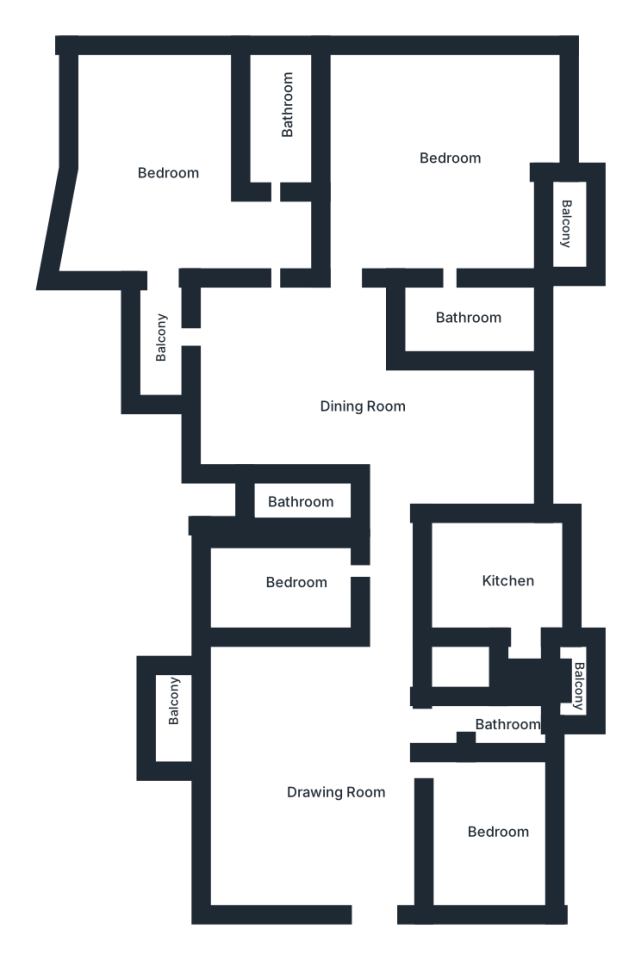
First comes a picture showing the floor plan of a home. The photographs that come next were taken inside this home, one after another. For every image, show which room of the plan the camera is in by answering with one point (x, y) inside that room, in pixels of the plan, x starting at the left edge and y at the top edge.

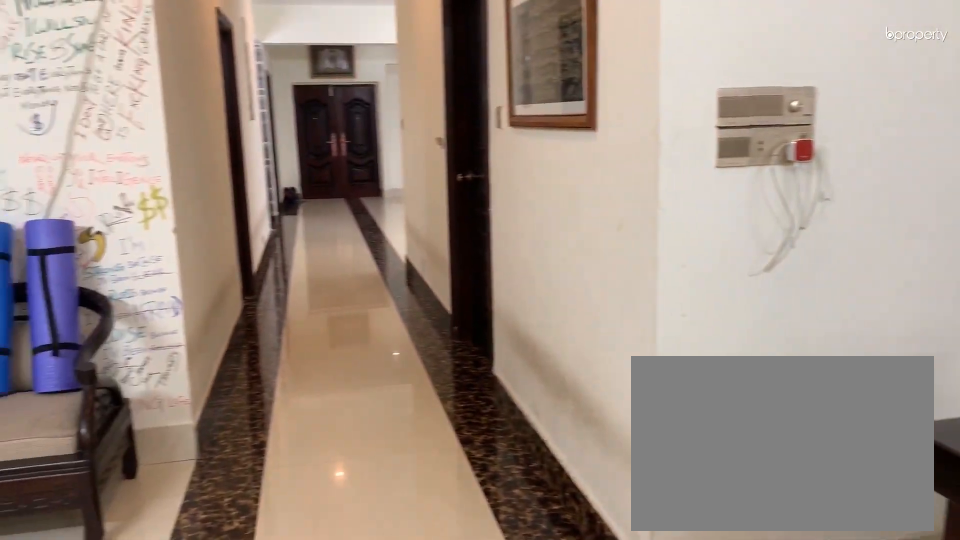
(344, 380)
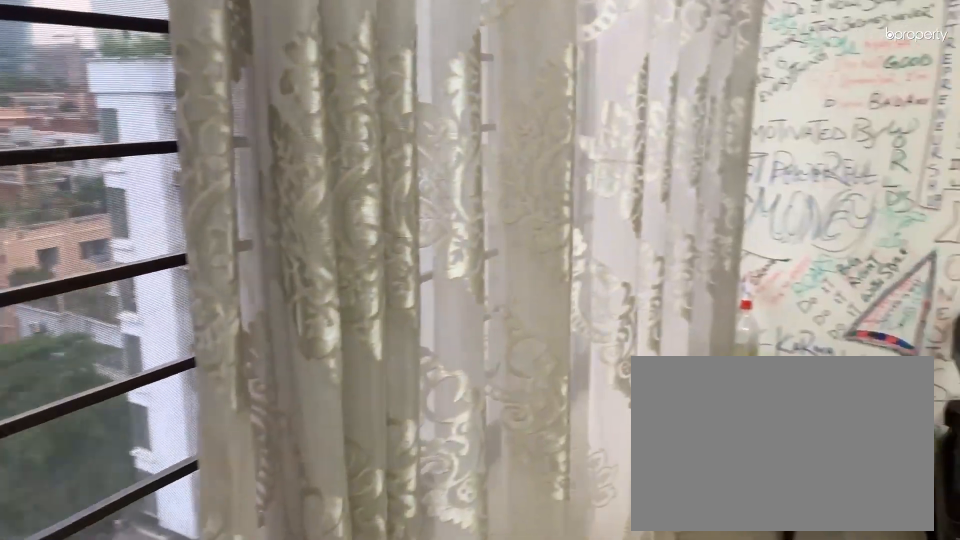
(452, 434)
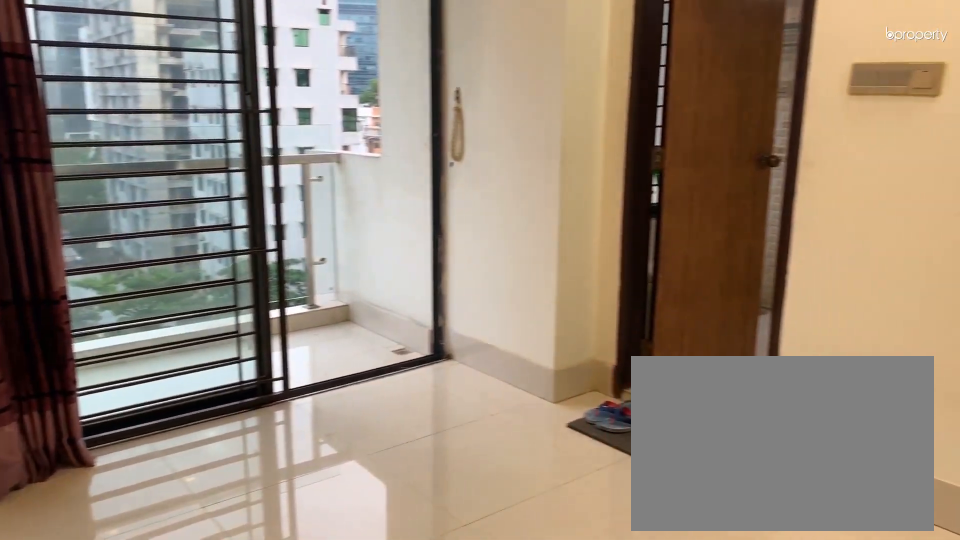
(444, 158)
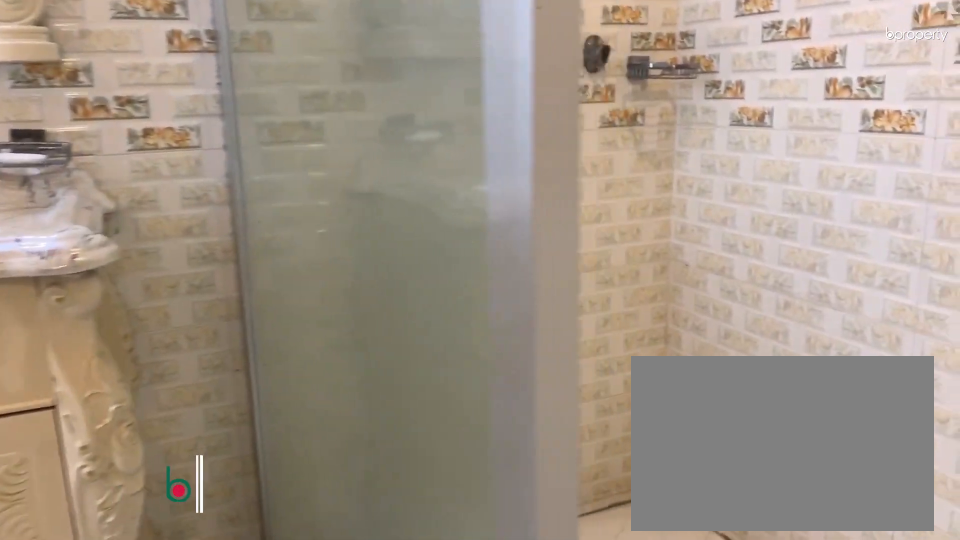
(469, 317)
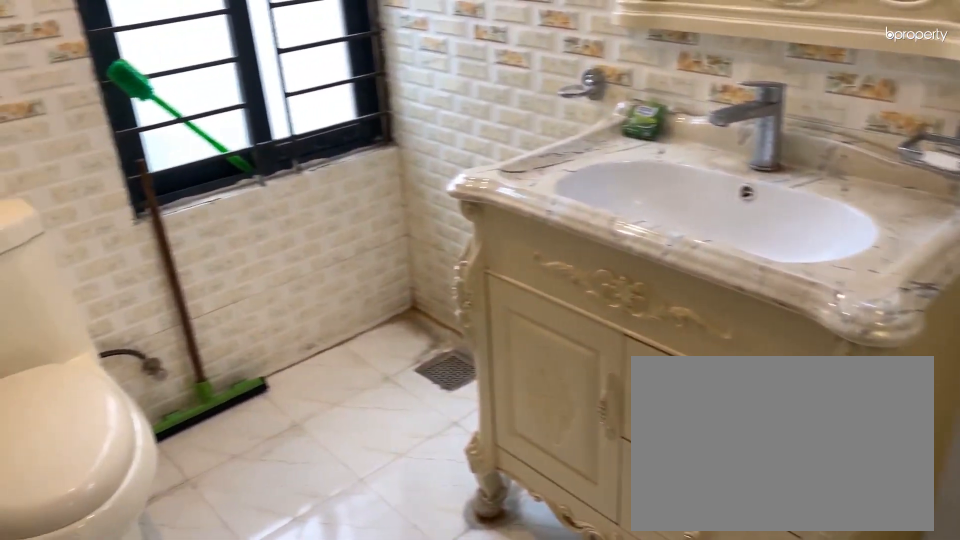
(469, 317)
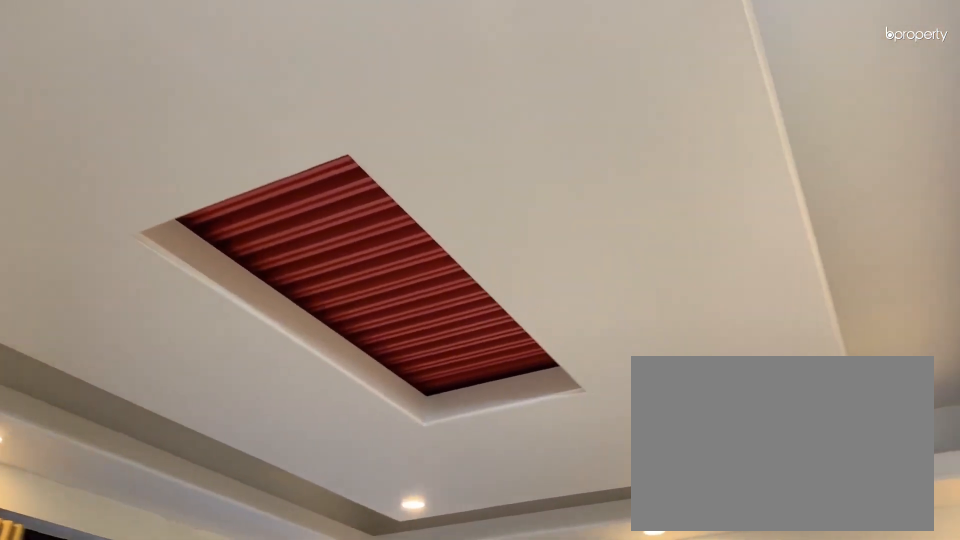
(175, 163)
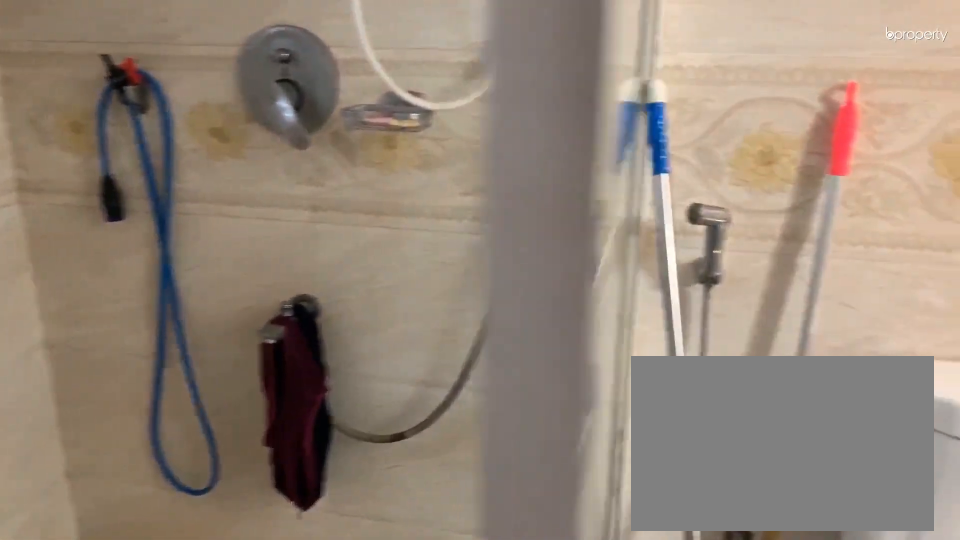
(281, 121)
